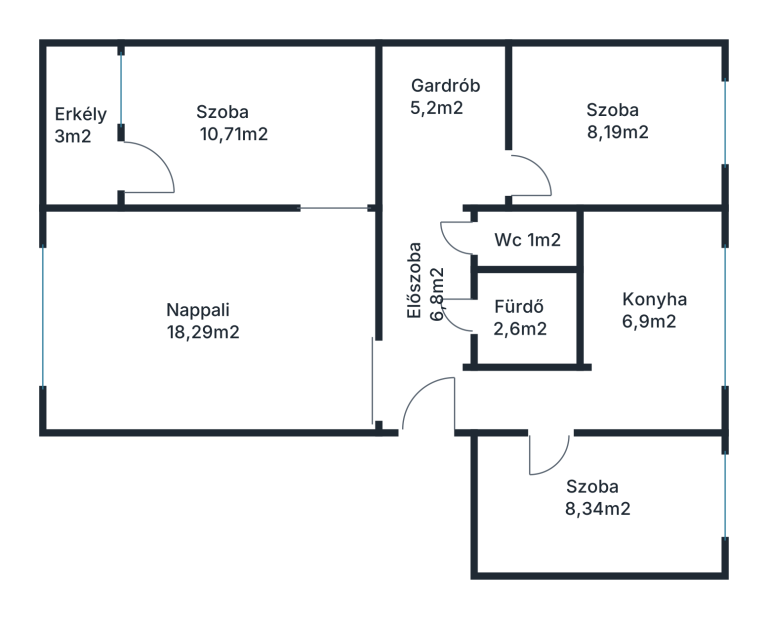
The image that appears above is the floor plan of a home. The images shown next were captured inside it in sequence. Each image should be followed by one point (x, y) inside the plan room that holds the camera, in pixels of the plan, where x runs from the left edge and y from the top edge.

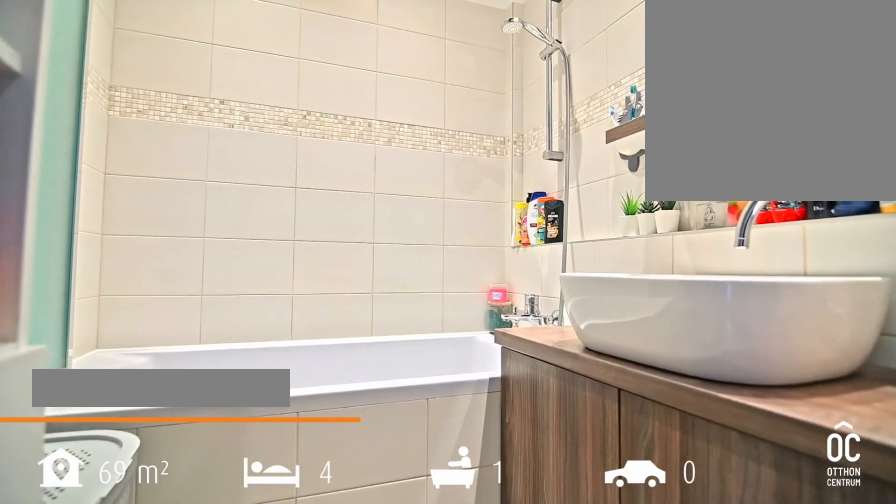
(525, 316)
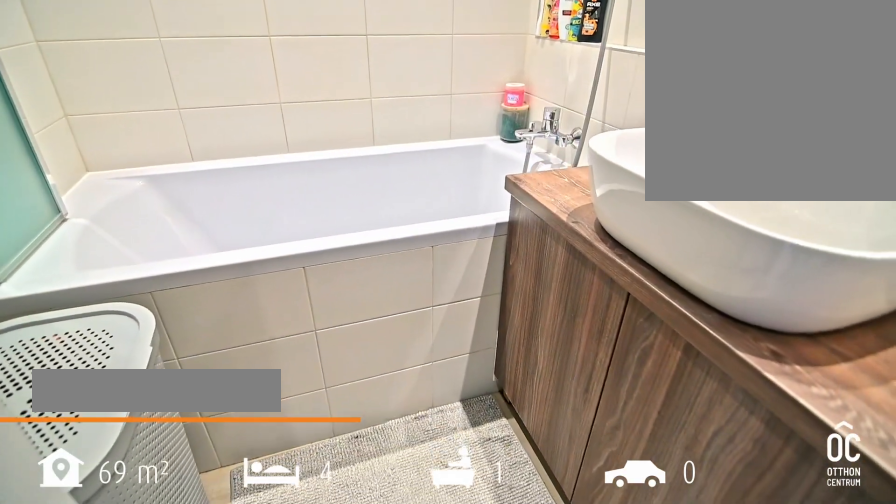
(525, 316)
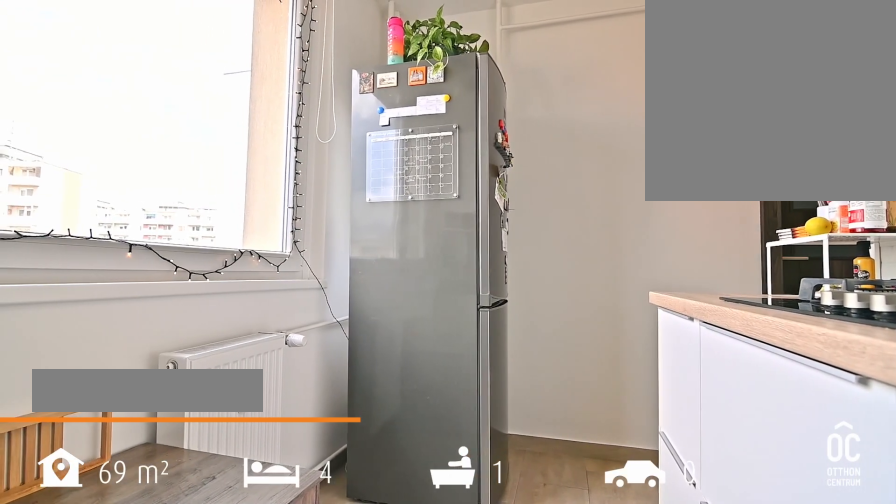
(649, 312)
